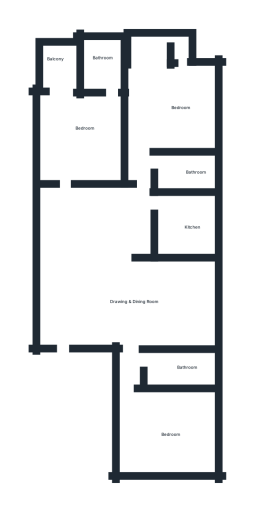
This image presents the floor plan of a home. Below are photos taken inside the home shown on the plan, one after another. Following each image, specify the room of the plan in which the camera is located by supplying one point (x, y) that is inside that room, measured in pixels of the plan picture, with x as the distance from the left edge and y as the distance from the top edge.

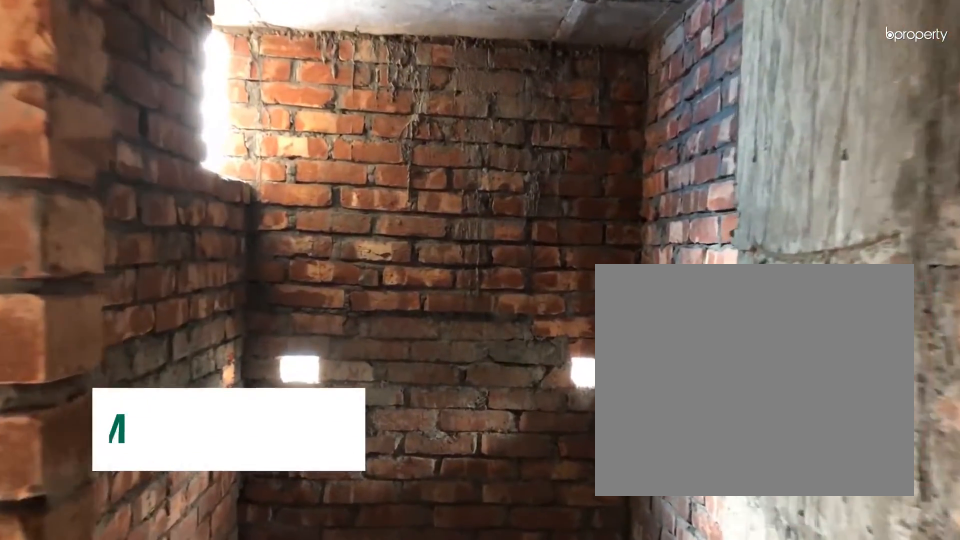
(109, 75)
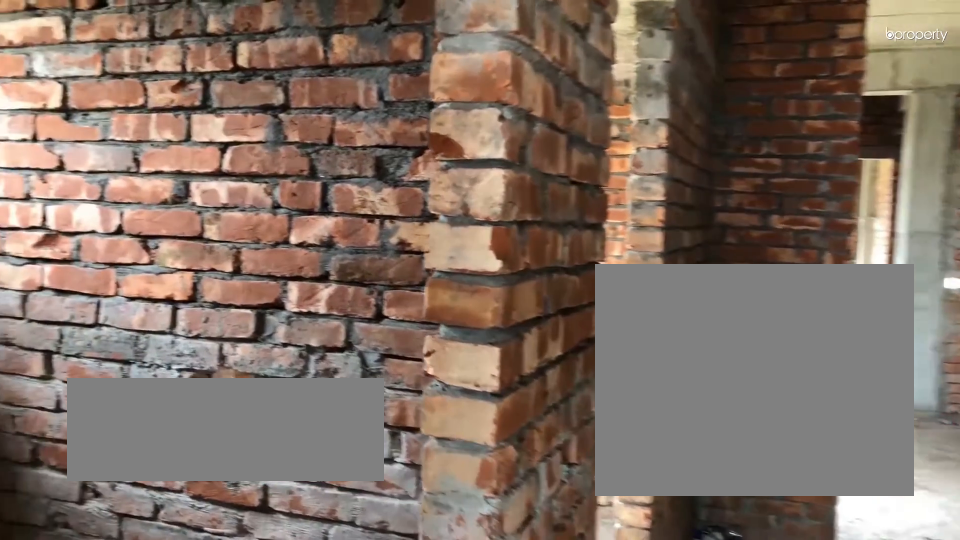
(153, 164)
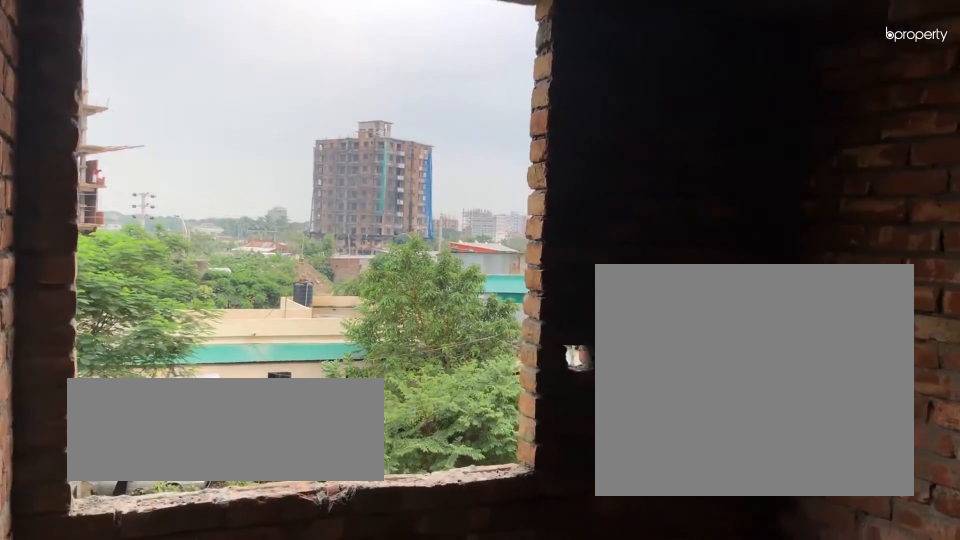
(184, 224)
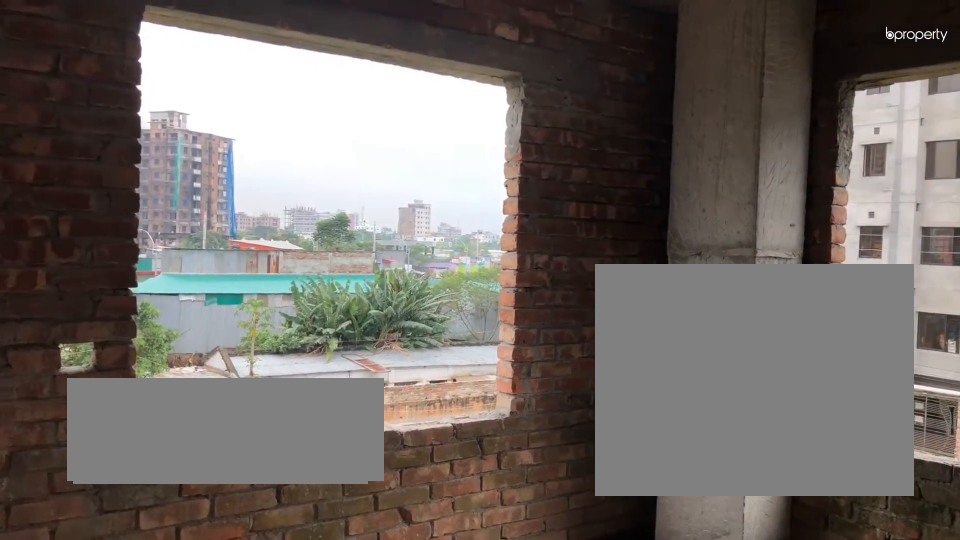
(166, 427)
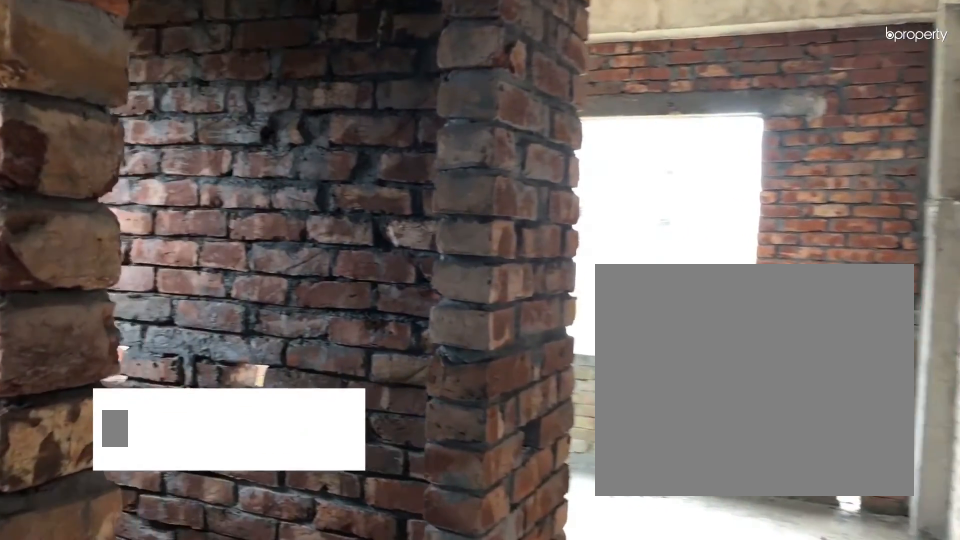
(164, 359)
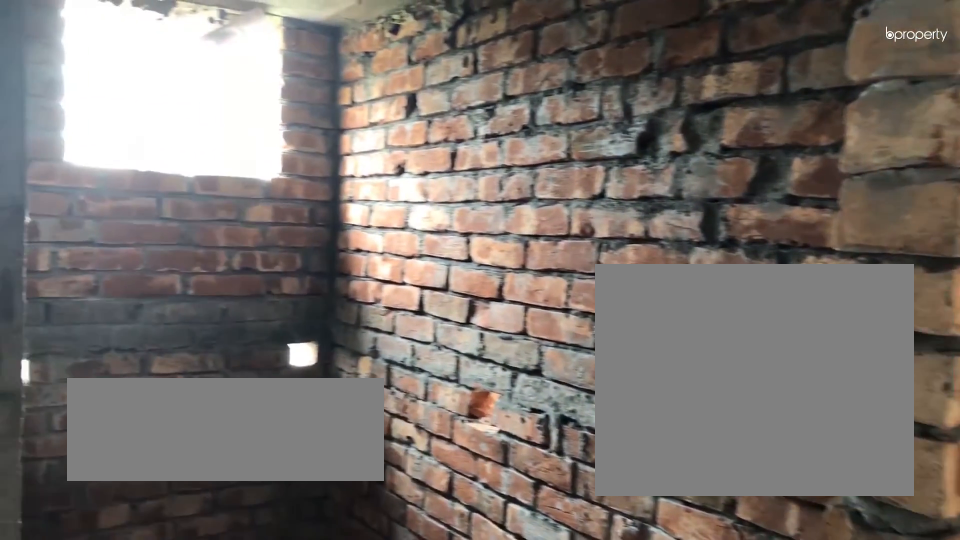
(164, 359)
